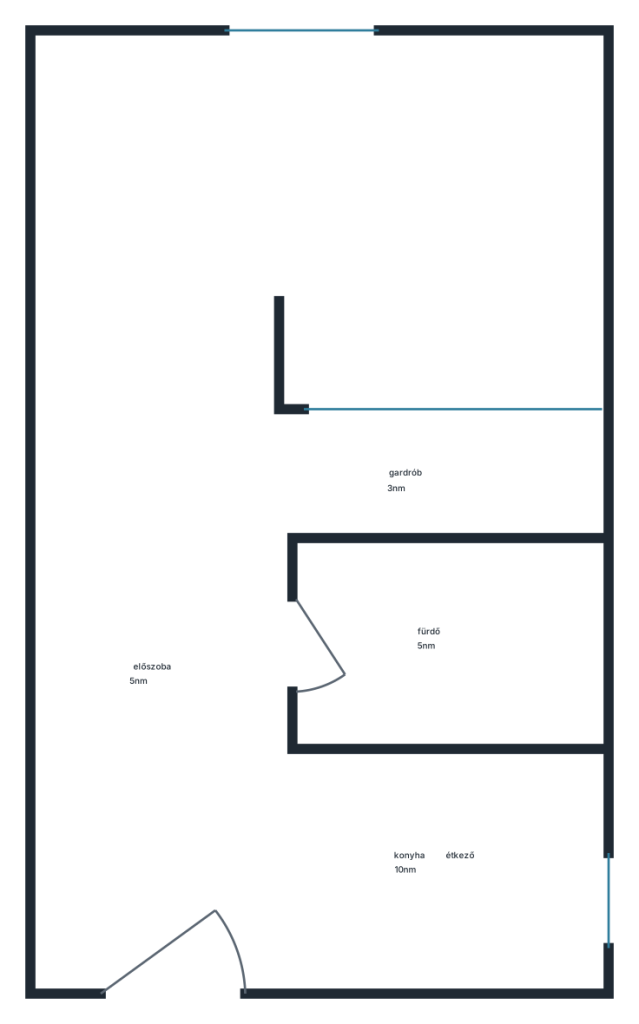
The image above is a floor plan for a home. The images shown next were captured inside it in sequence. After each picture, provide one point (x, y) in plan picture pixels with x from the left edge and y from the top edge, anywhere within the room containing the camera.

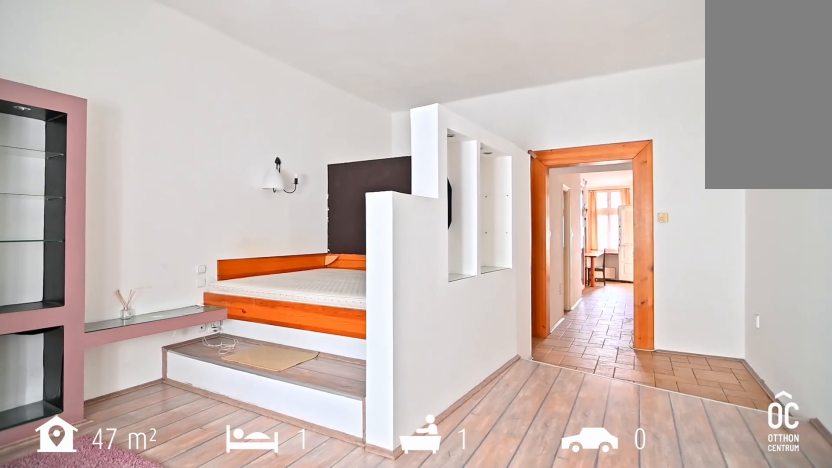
(291, 194)
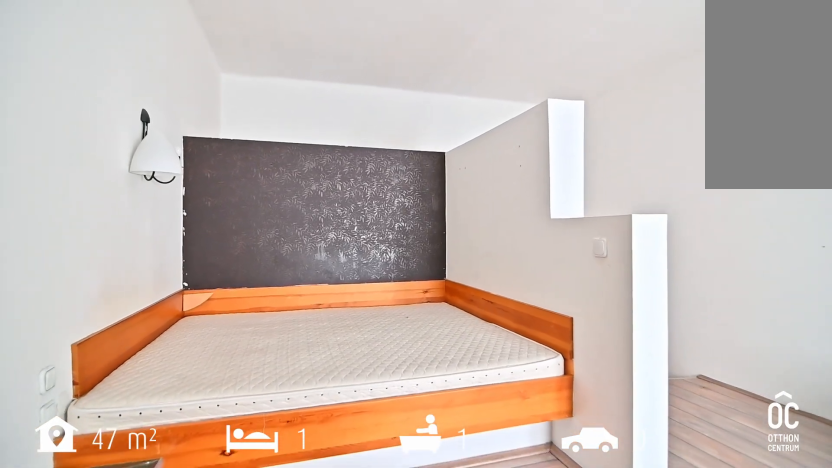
(291, 194)
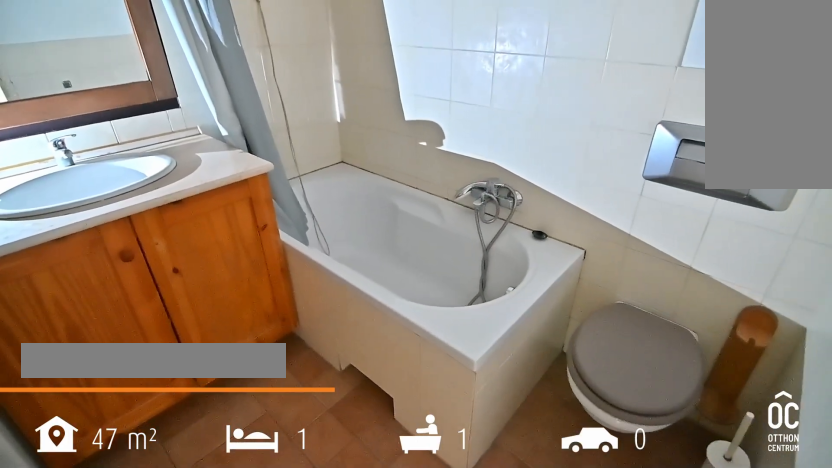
(443, 646)
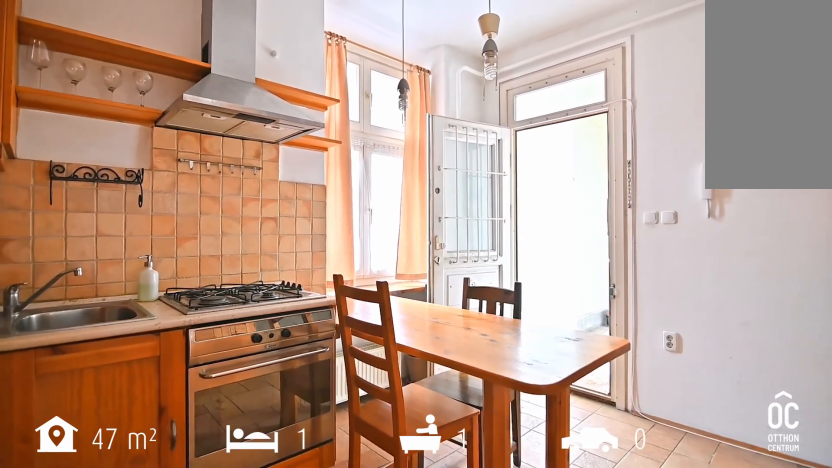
(435, 870)
